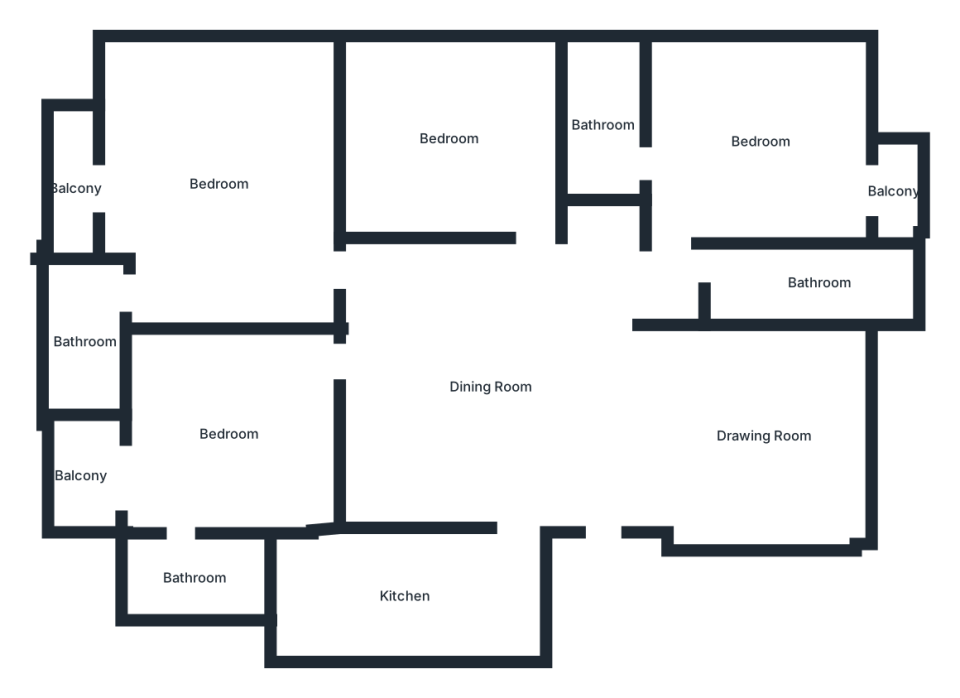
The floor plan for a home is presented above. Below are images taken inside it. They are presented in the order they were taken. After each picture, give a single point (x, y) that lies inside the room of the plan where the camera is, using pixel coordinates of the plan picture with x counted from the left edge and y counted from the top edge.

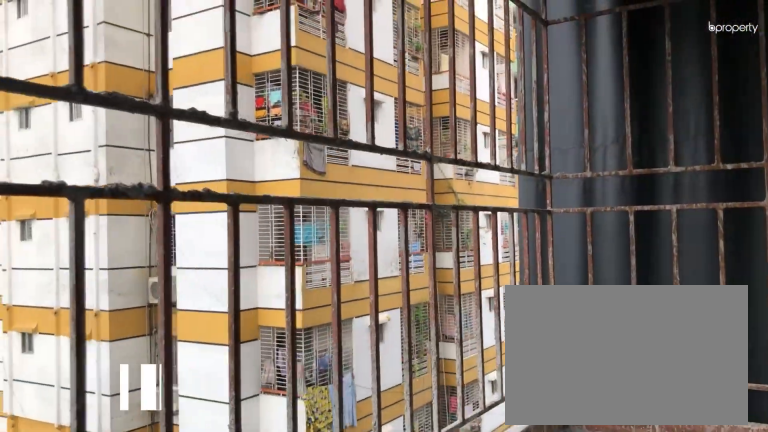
(75, 188)
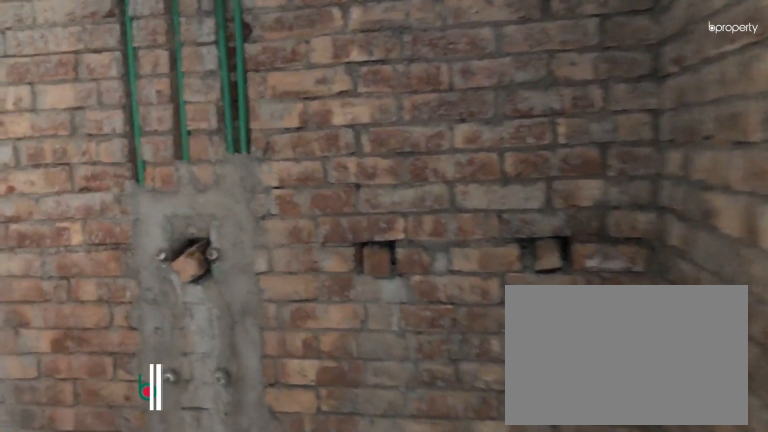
(85, 342)
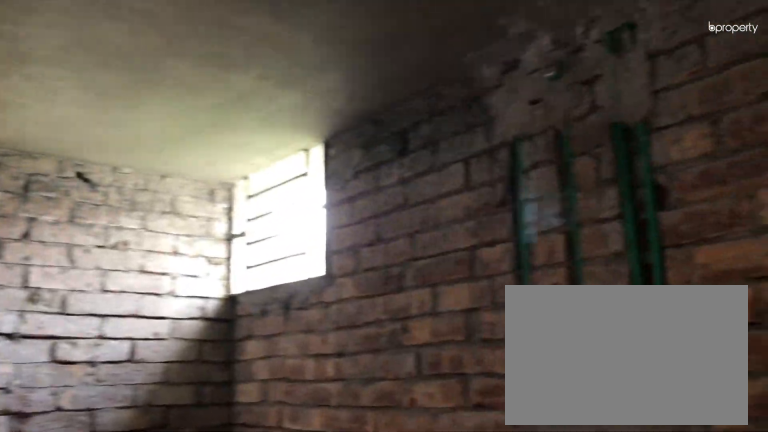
(85, 342)
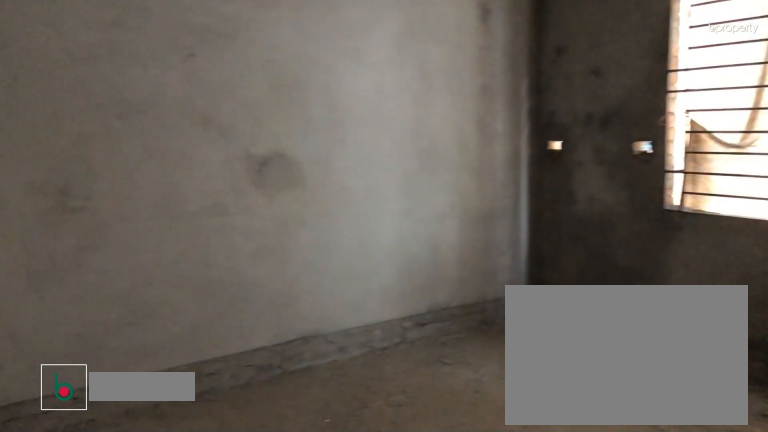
(452, 140)
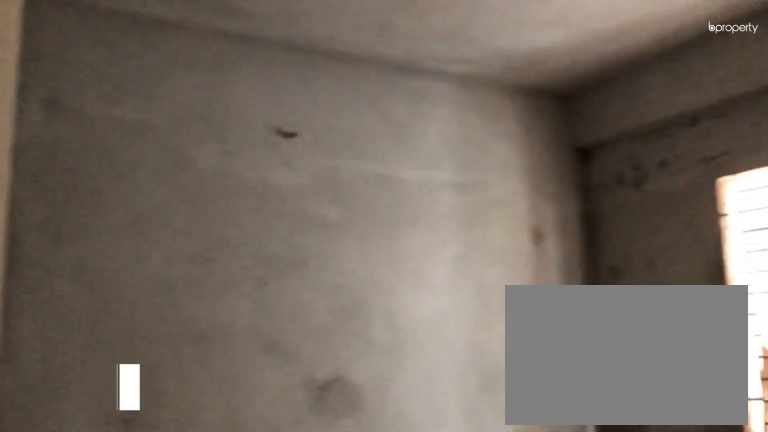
(452, 140)
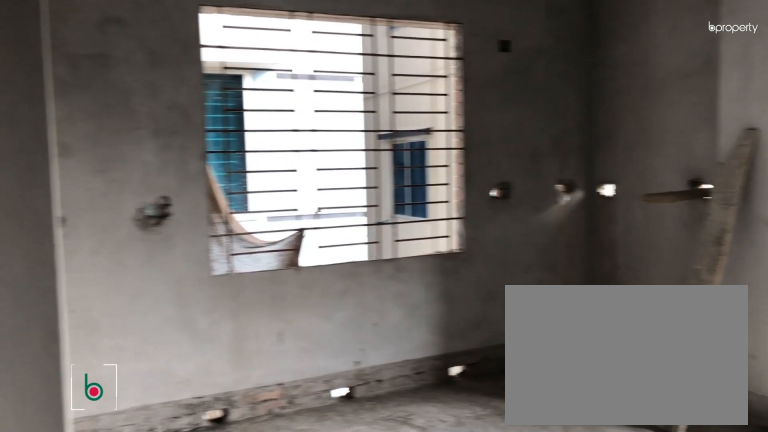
(765, 144)
